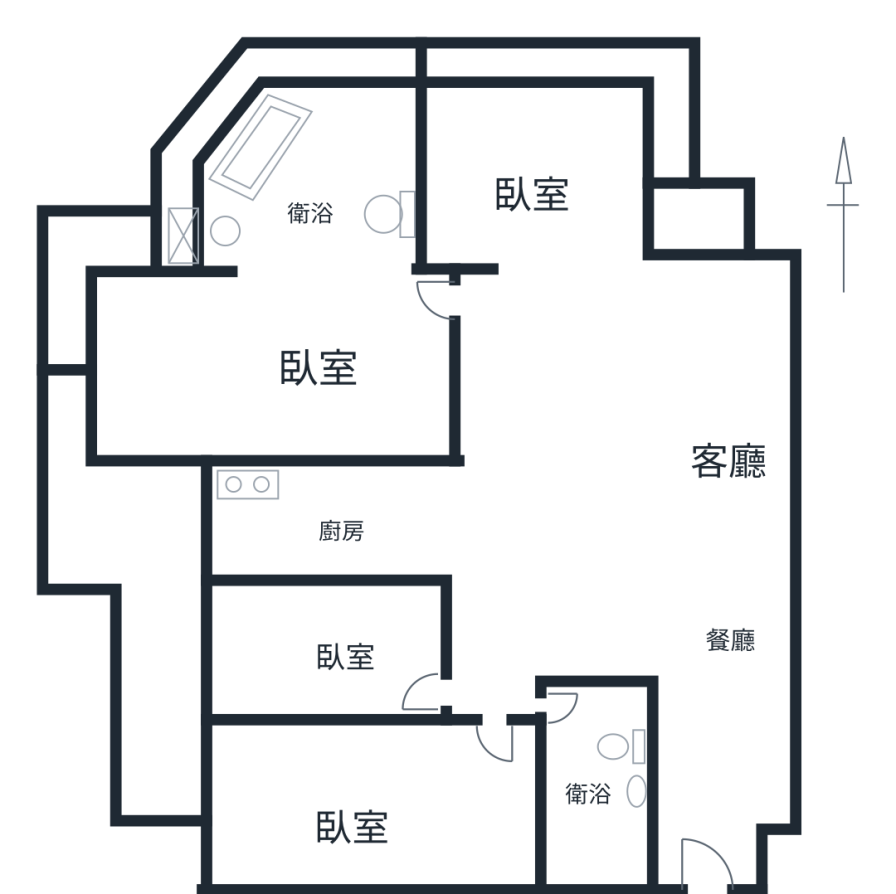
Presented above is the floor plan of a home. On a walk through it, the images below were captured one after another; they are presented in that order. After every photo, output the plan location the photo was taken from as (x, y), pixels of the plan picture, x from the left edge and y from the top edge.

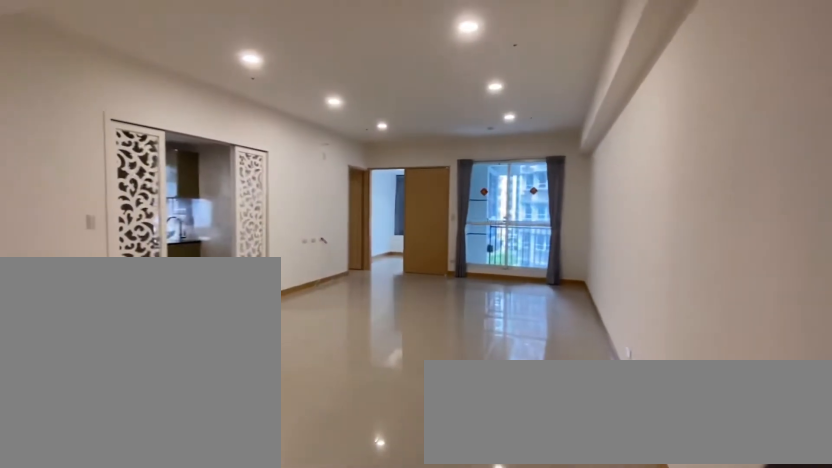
(656, 560)
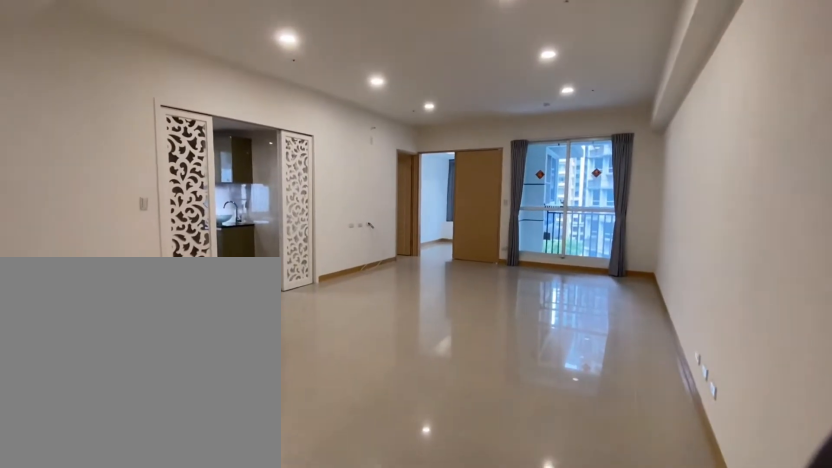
(656, 560)
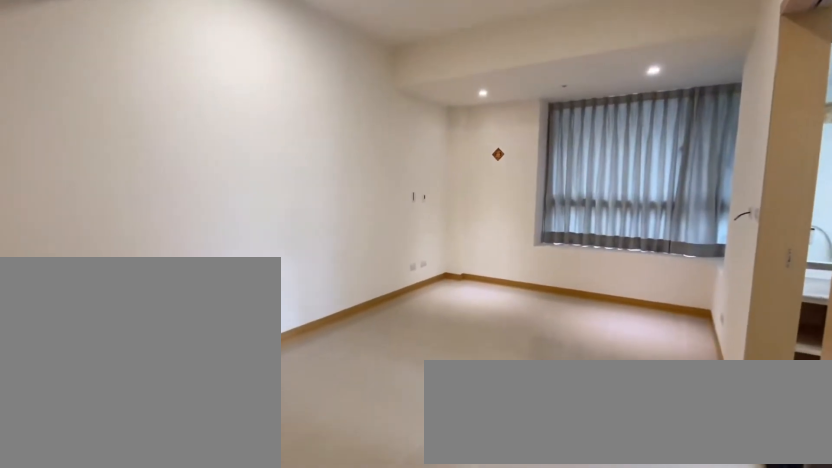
(328, 316)
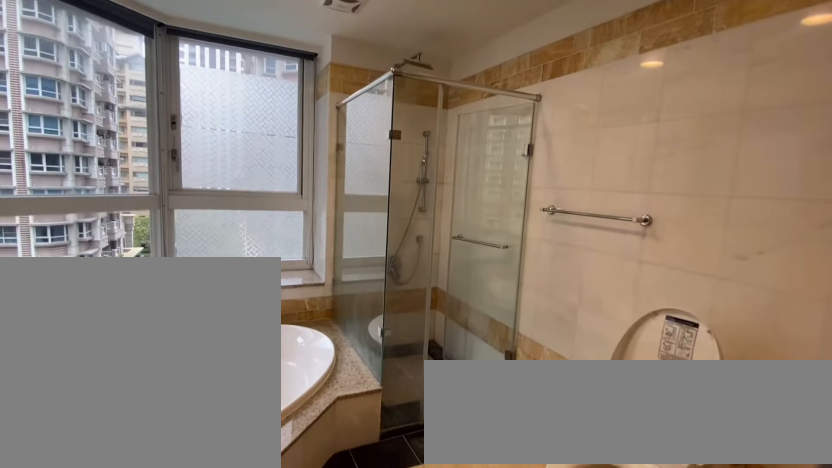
(309, 181)
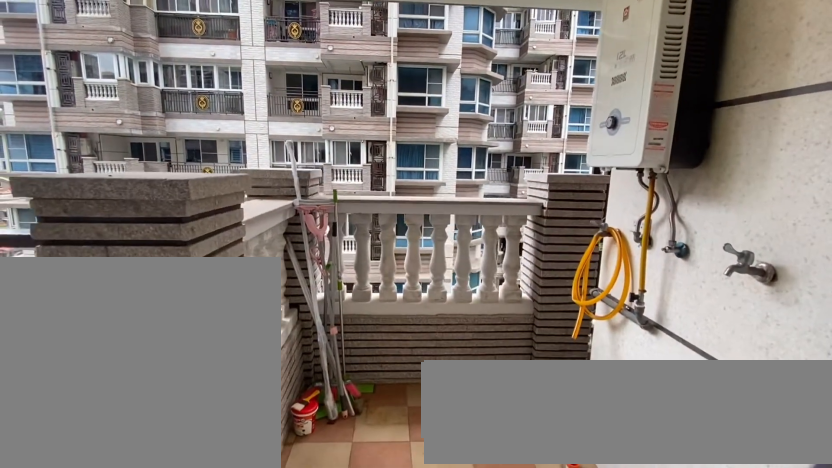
(144, 540)
